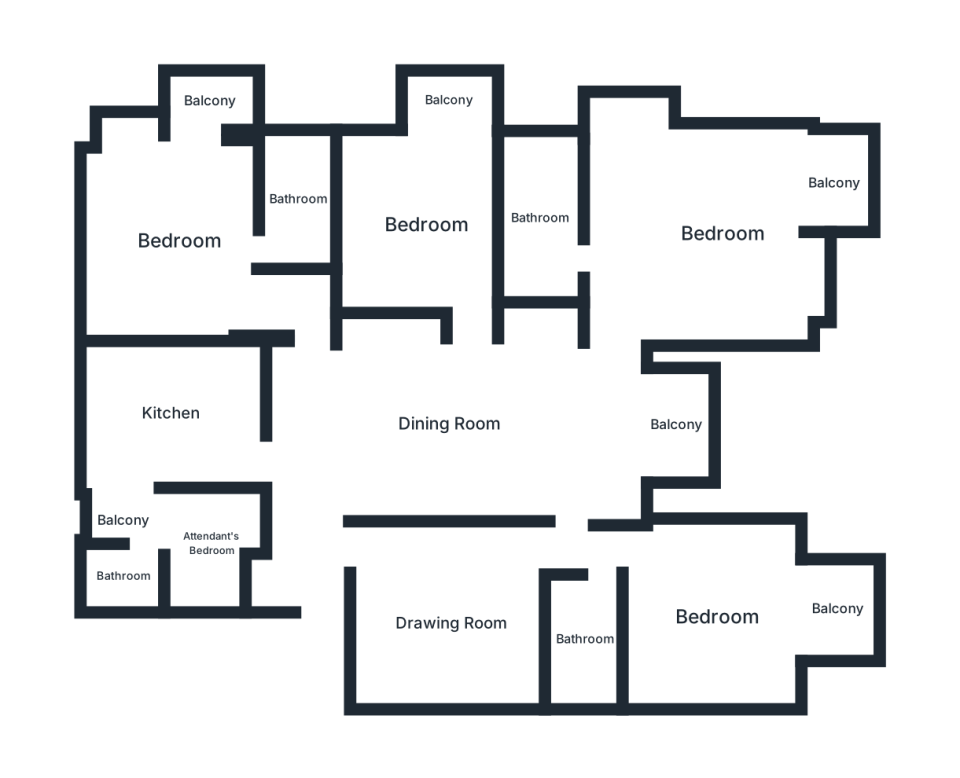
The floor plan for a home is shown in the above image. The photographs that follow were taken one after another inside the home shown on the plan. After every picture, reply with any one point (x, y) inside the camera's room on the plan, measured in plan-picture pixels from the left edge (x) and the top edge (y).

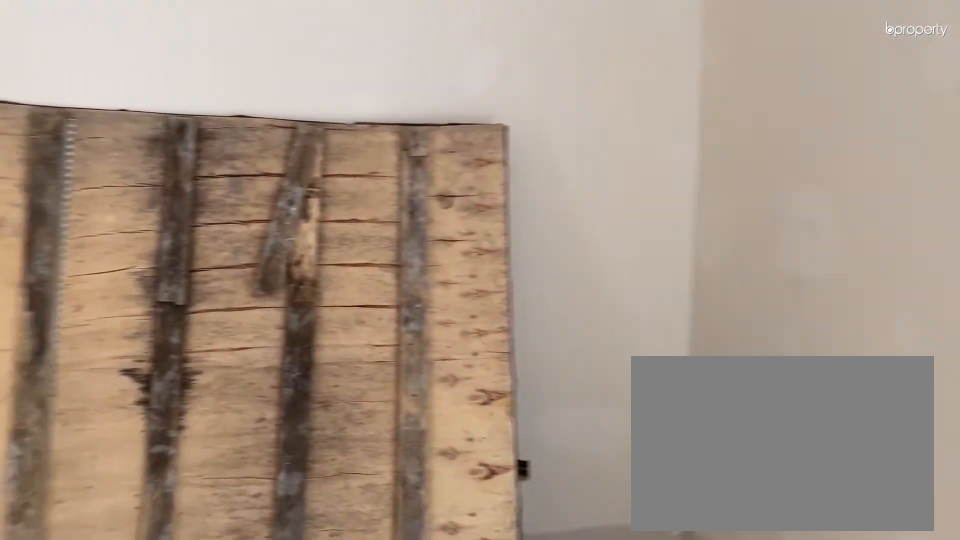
(425, 223)
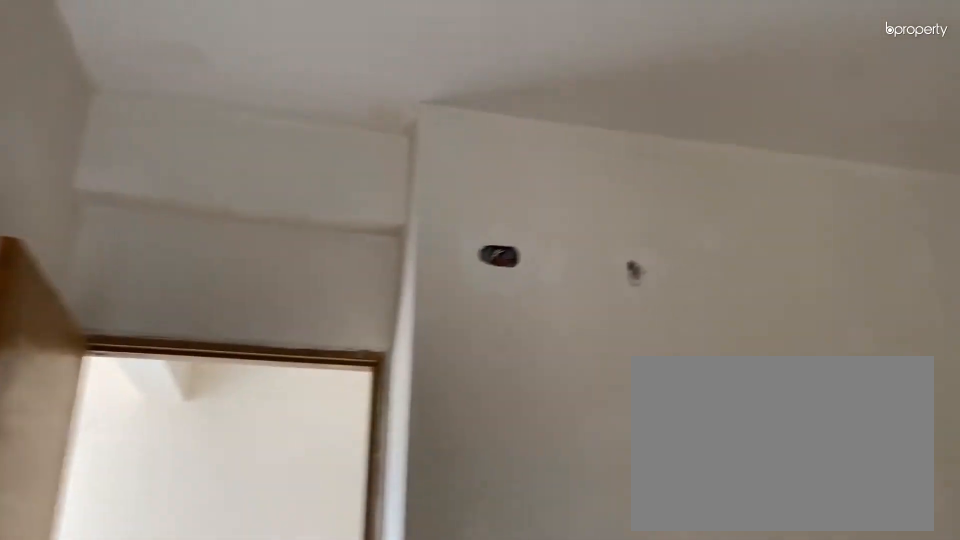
(425, 223)
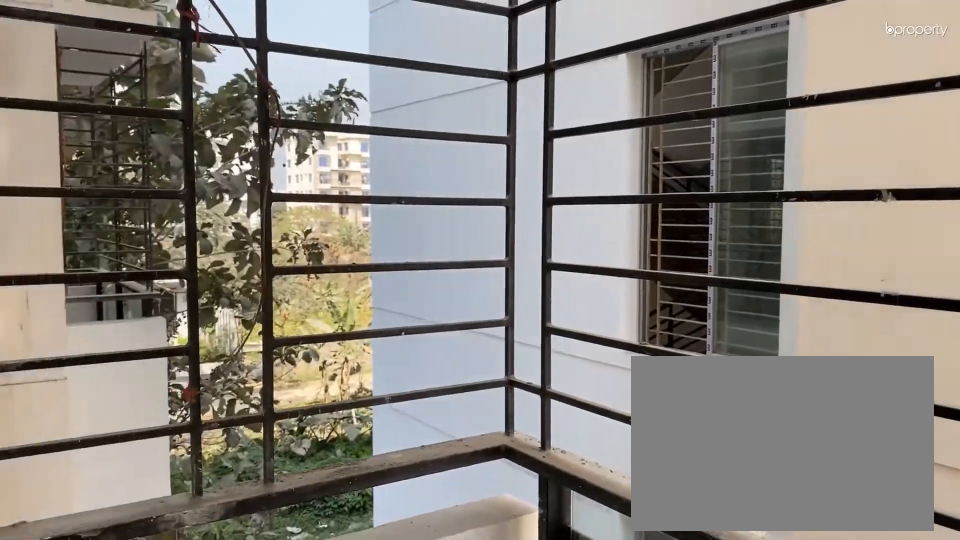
(449, 100)
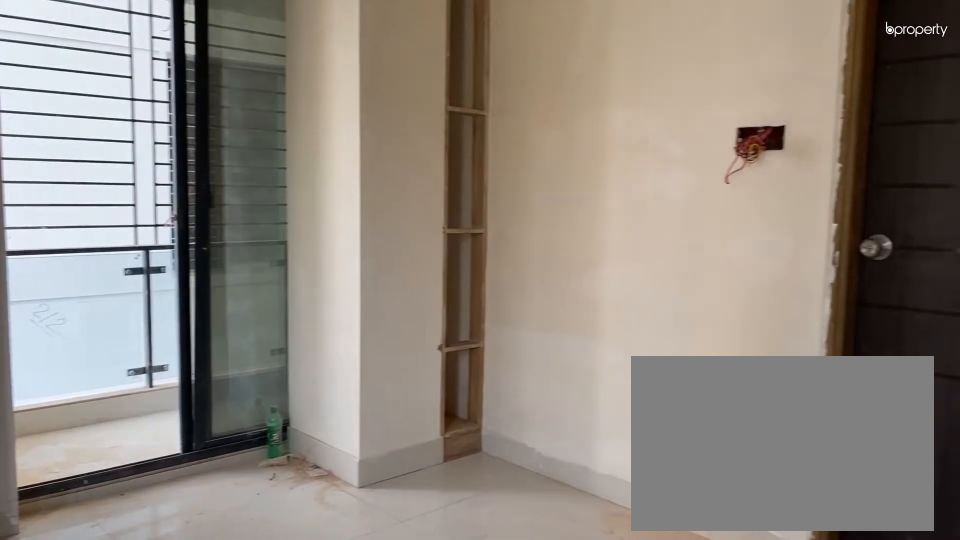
(177, 241)
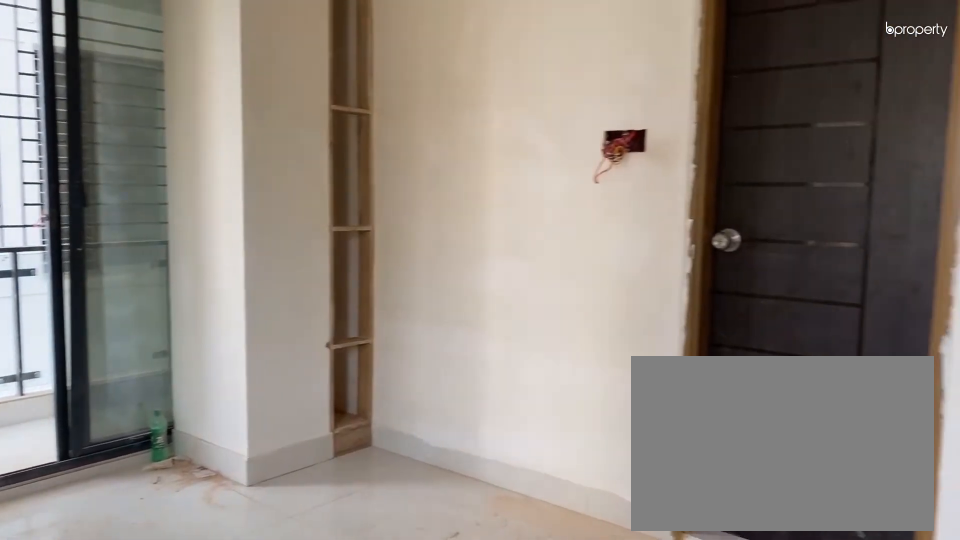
(177, 241)
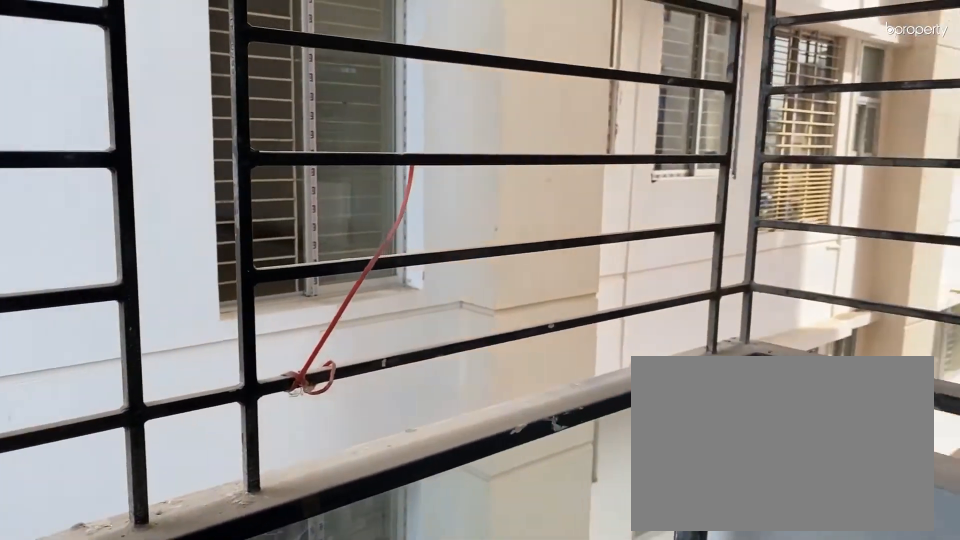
(212, 100)
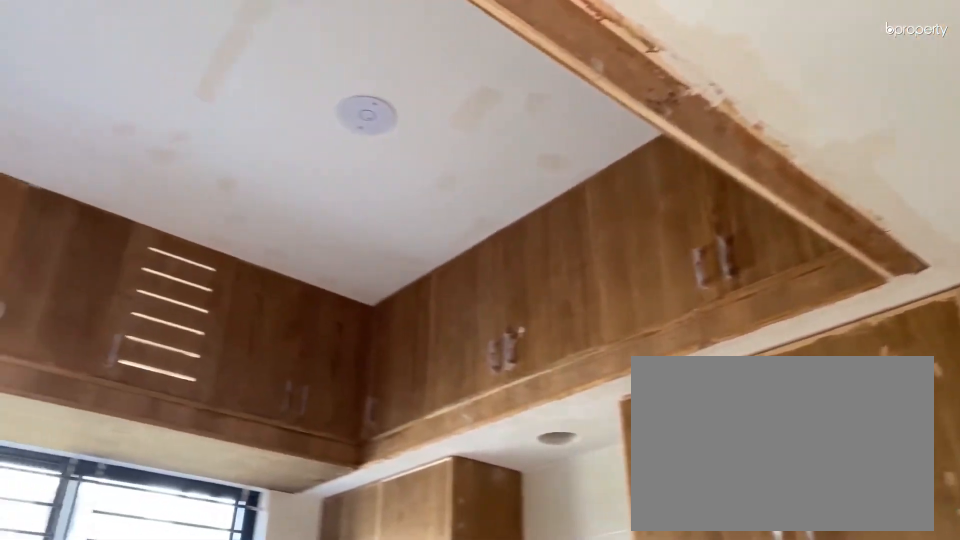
(170, 410)
